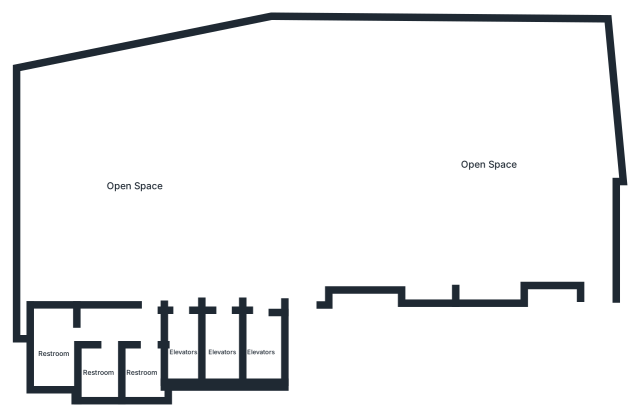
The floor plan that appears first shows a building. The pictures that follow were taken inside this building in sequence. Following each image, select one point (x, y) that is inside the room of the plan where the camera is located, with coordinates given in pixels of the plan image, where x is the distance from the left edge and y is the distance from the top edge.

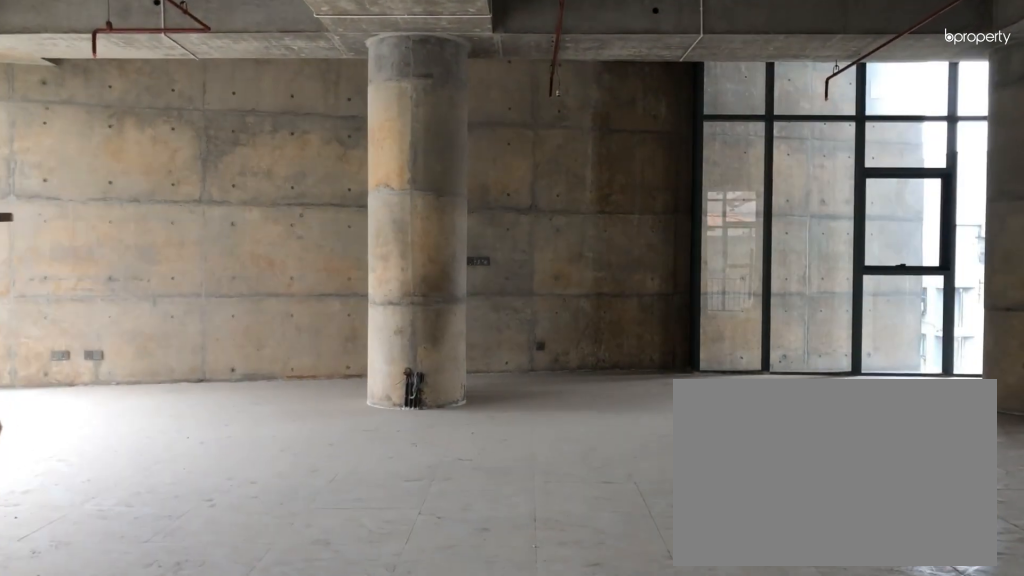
(182, 289)
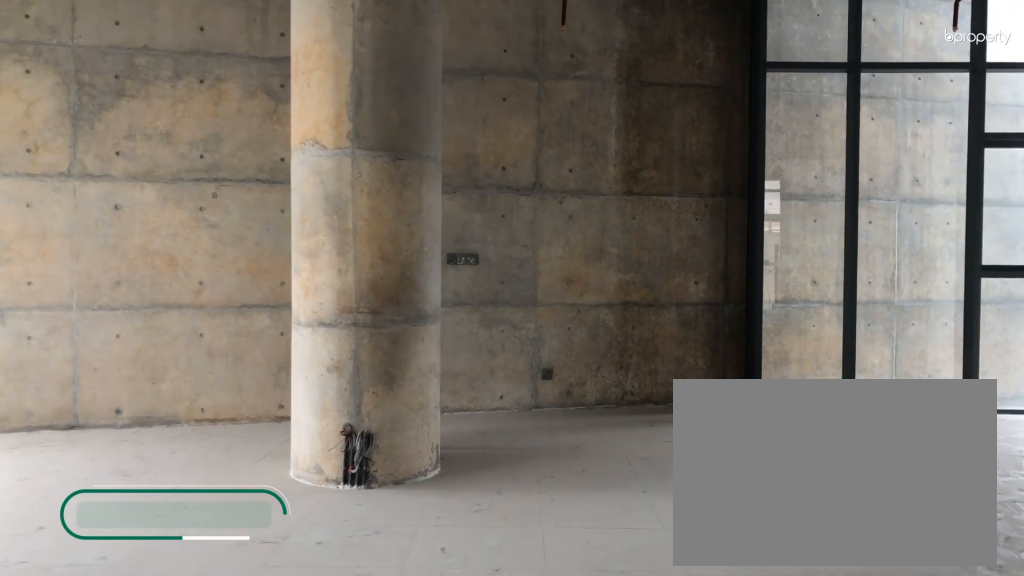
(136, 187)
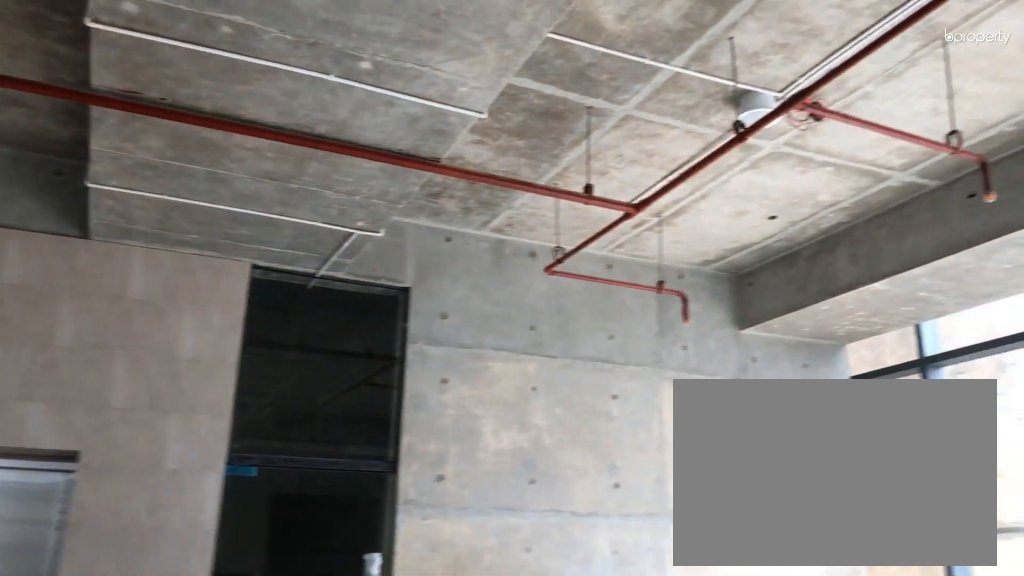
(136, 187)
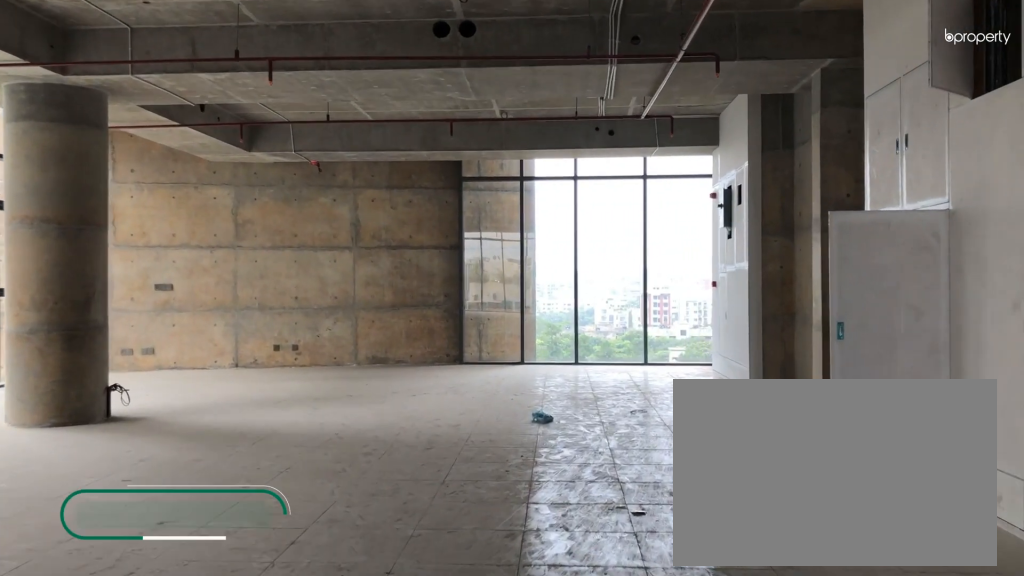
(487, 166)
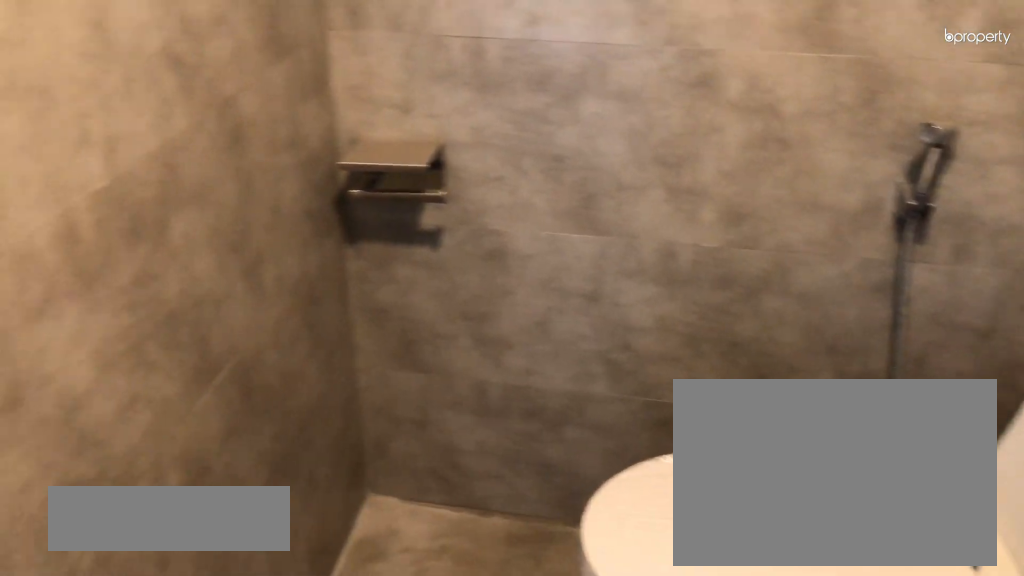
(140, 372)
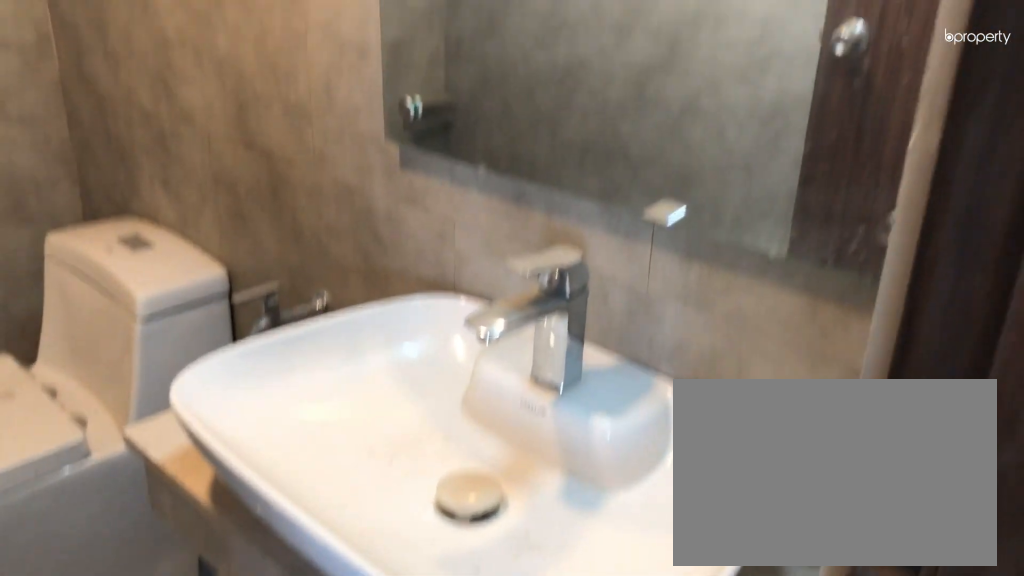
(100, 372)
